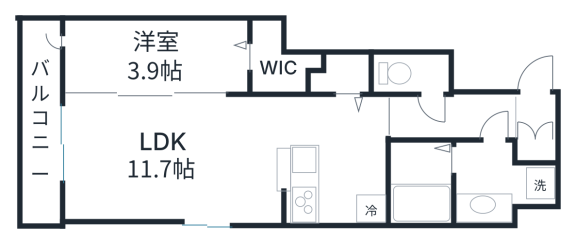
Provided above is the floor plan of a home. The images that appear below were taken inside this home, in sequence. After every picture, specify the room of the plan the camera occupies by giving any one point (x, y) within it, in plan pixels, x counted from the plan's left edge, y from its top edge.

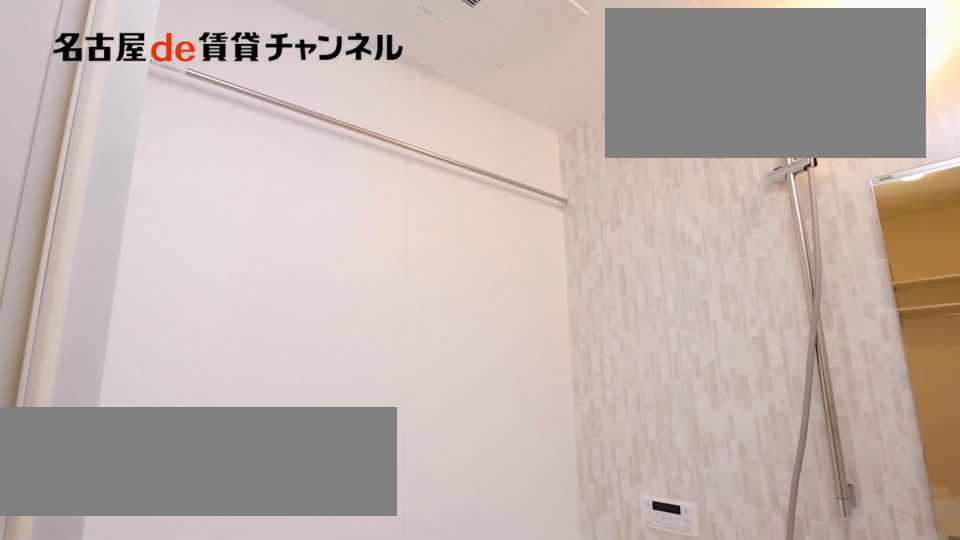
(420, 184)
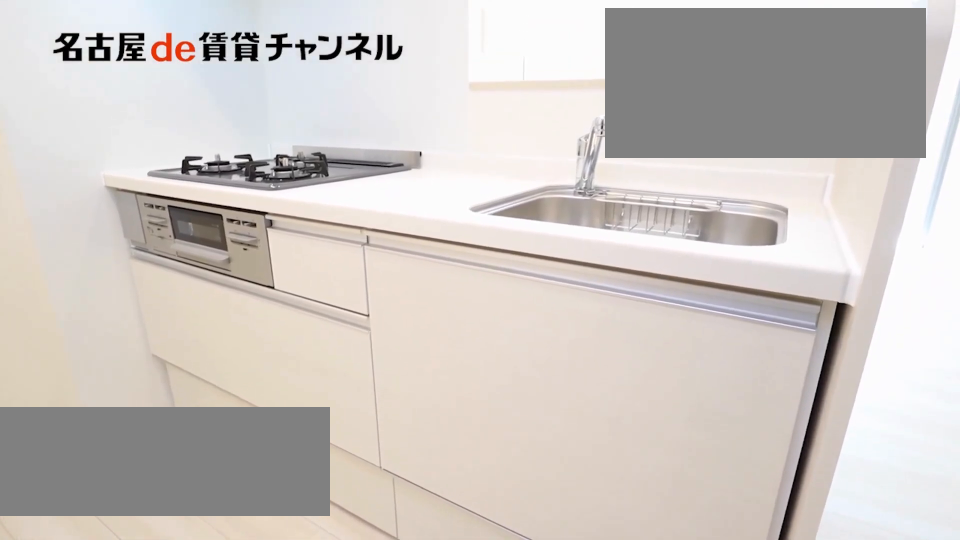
(339, 161)
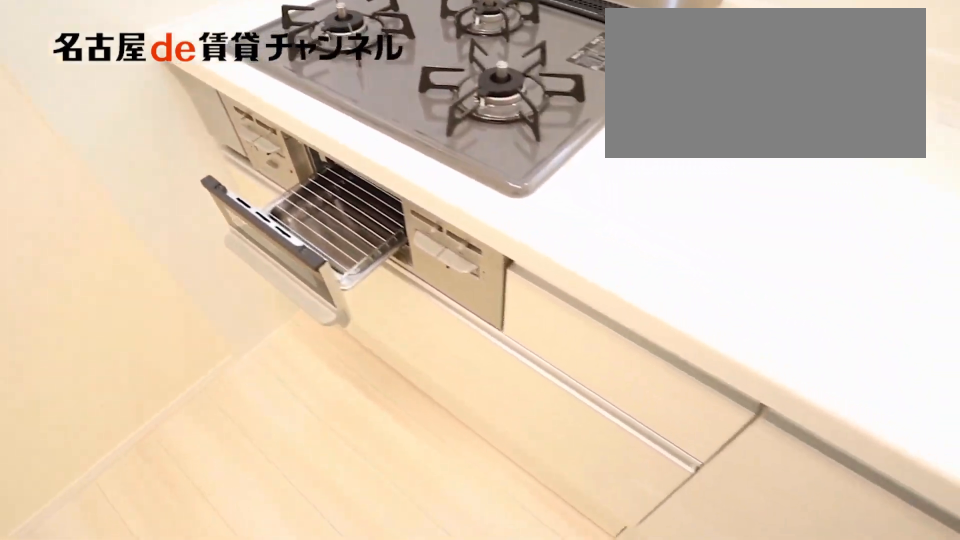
(339, 161)
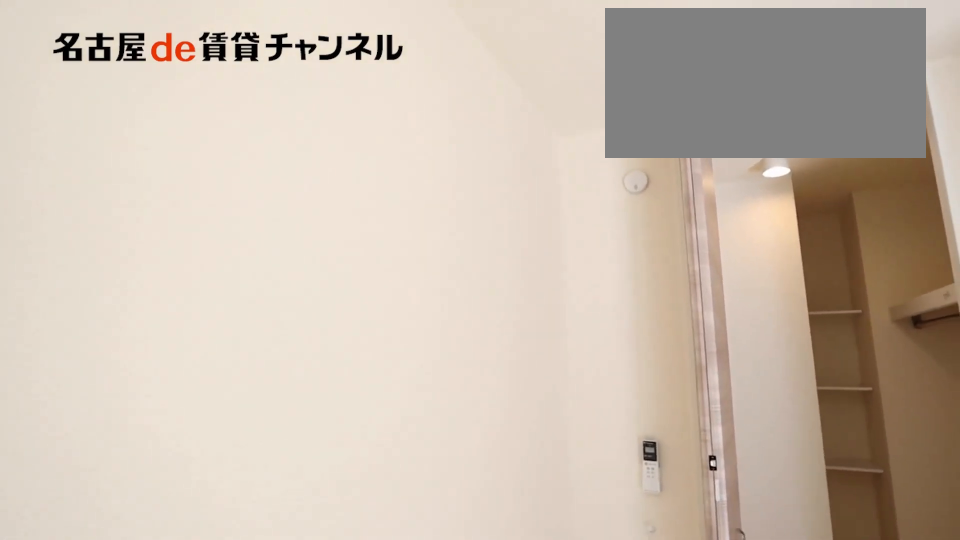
(156, 57)
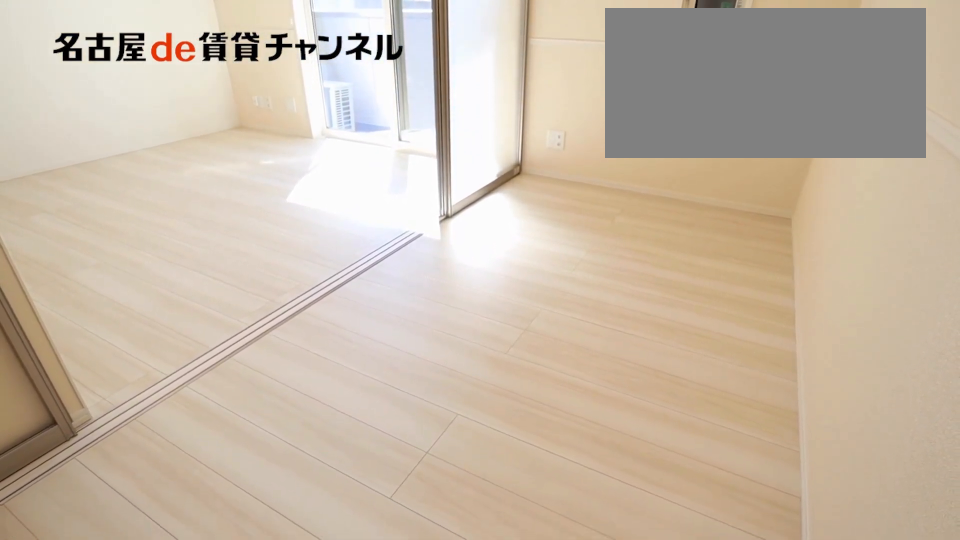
(156, 57)
